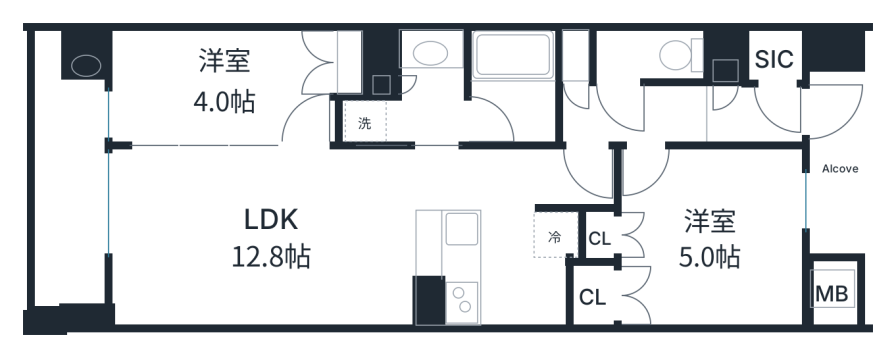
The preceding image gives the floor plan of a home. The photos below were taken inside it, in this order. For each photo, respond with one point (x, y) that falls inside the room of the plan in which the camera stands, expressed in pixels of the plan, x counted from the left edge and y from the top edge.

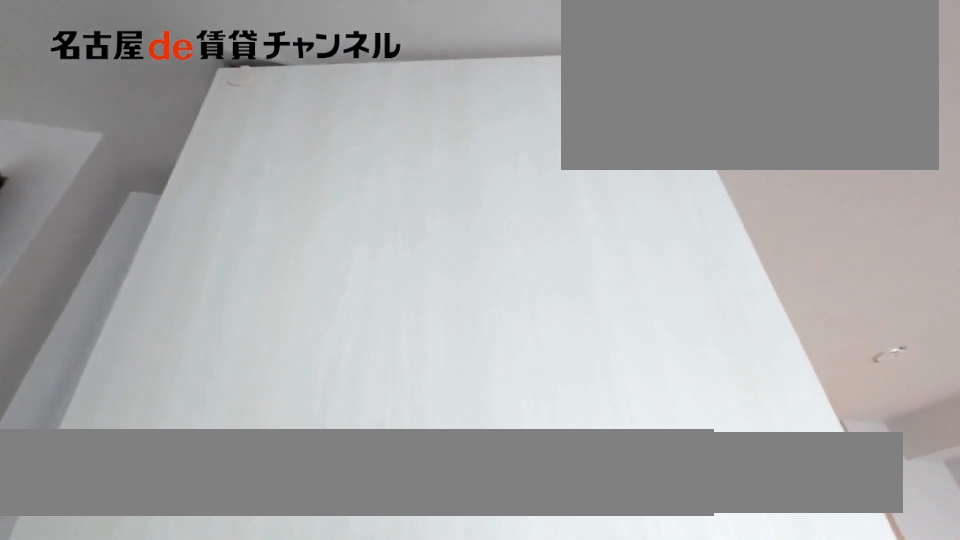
(219, 90)
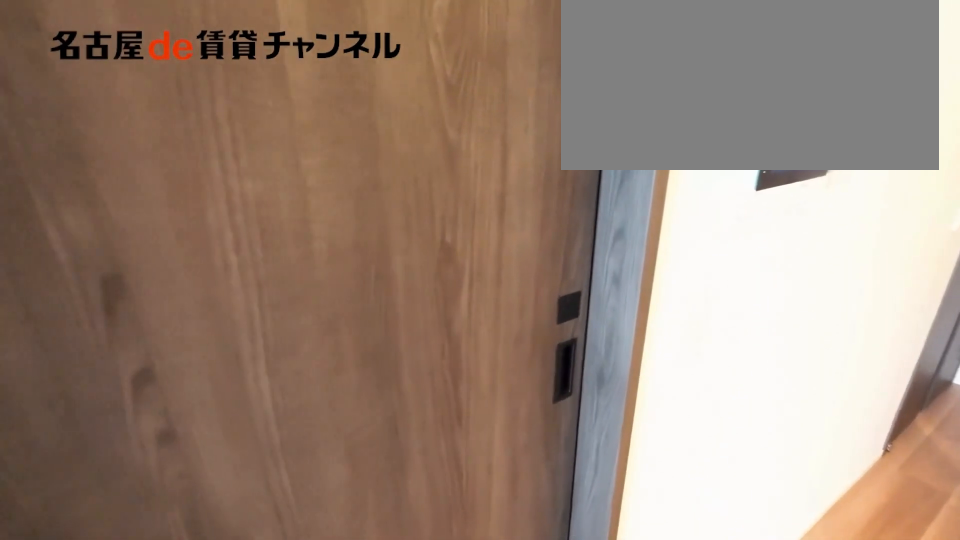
(258, 234)
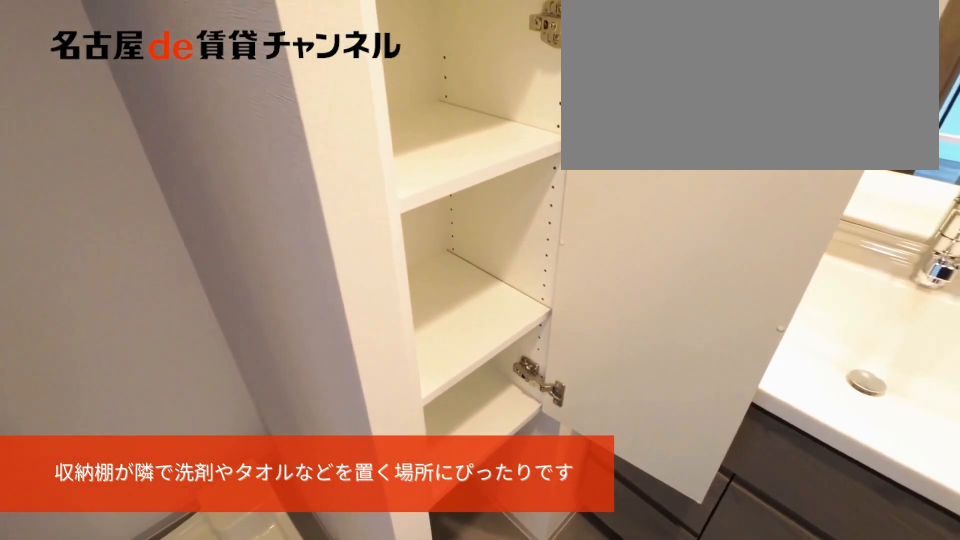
(406, 94)
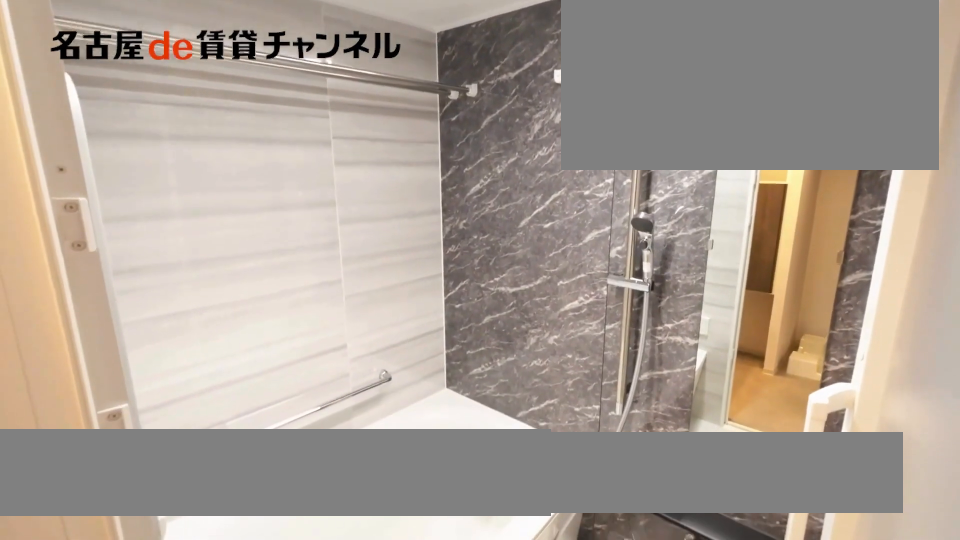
(511, 89)
